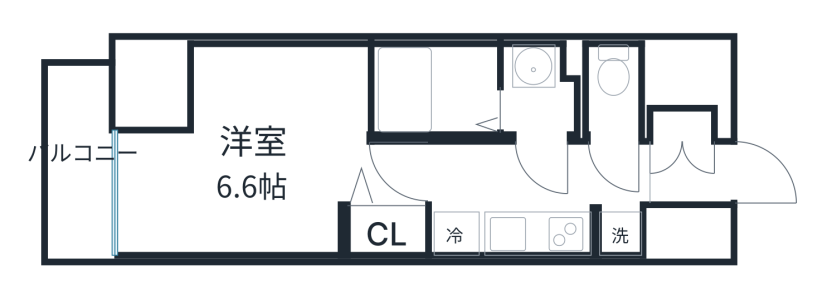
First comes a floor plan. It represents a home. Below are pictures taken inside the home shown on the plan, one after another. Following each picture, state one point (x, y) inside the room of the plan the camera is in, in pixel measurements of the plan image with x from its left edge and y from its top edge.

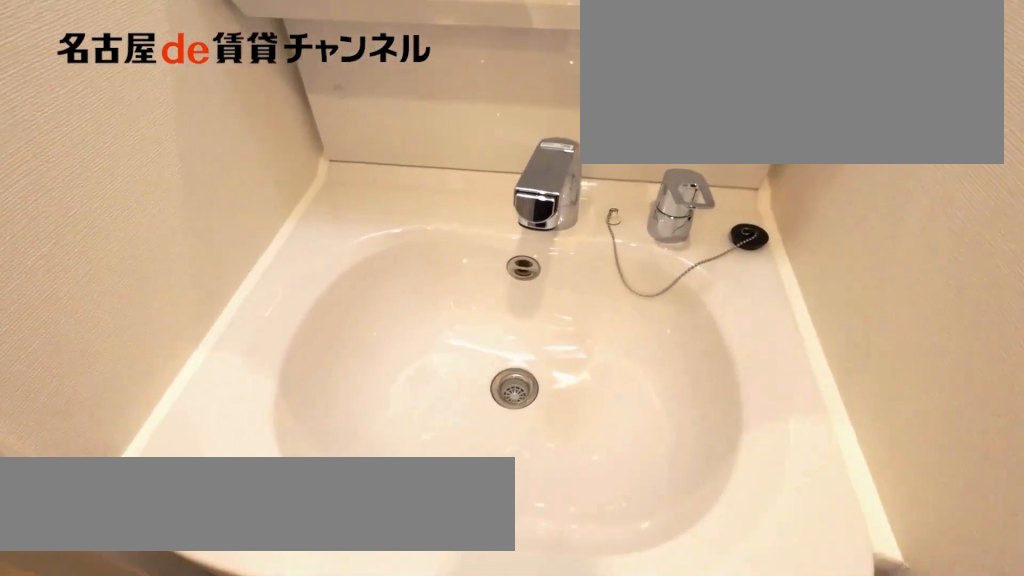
(541, 91)
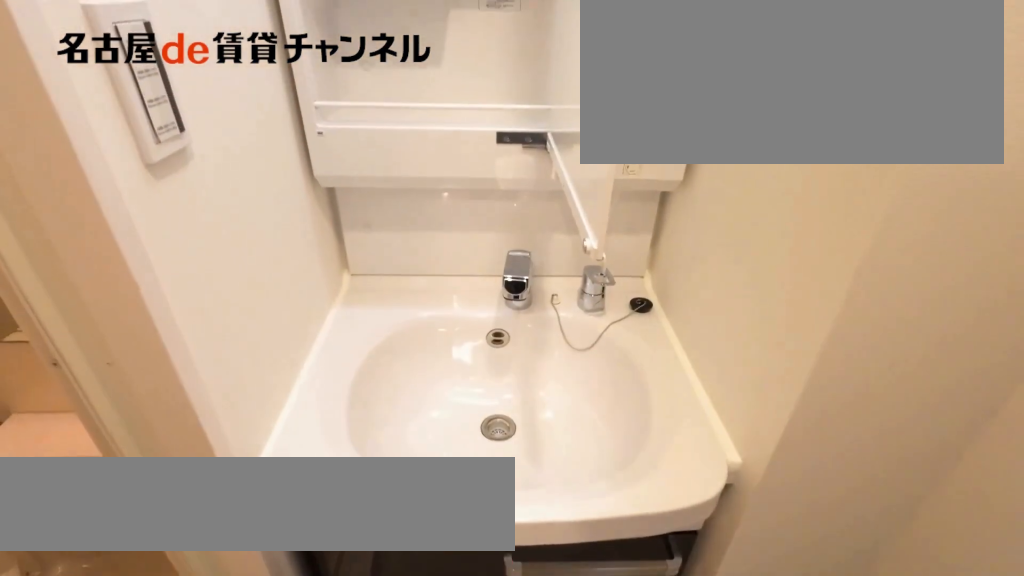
(541, 91)
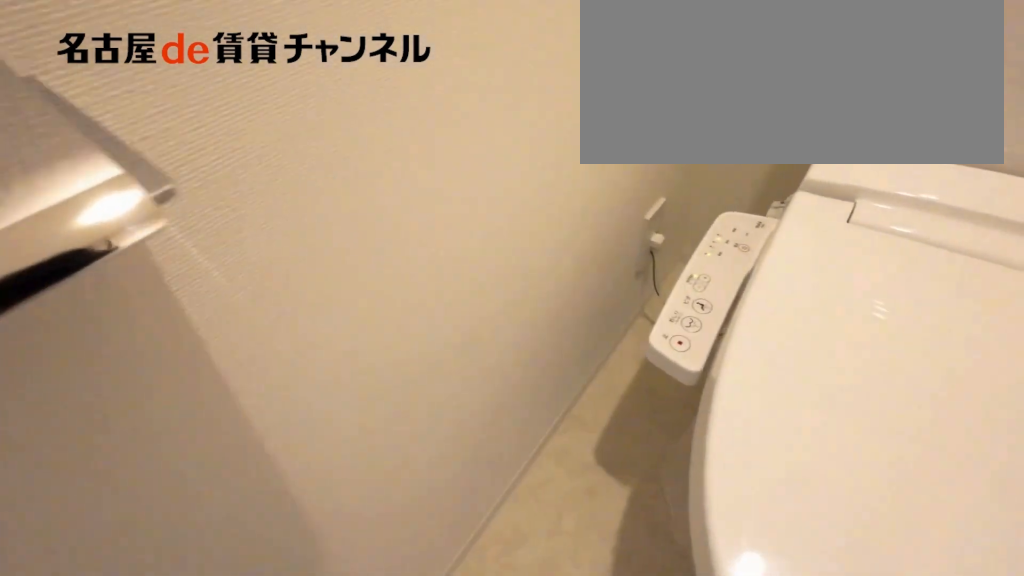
(610, 90)
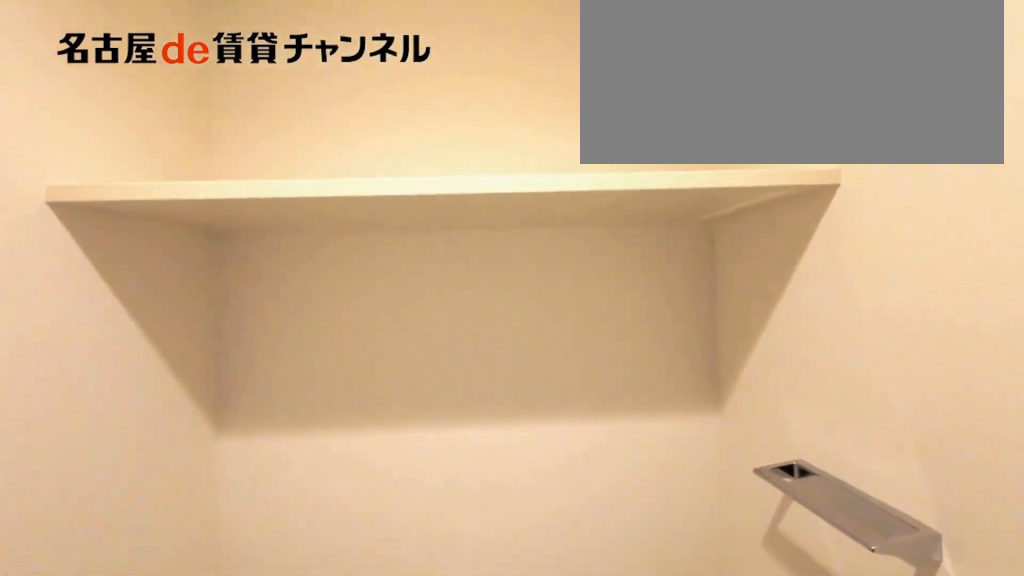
(610, 90)
